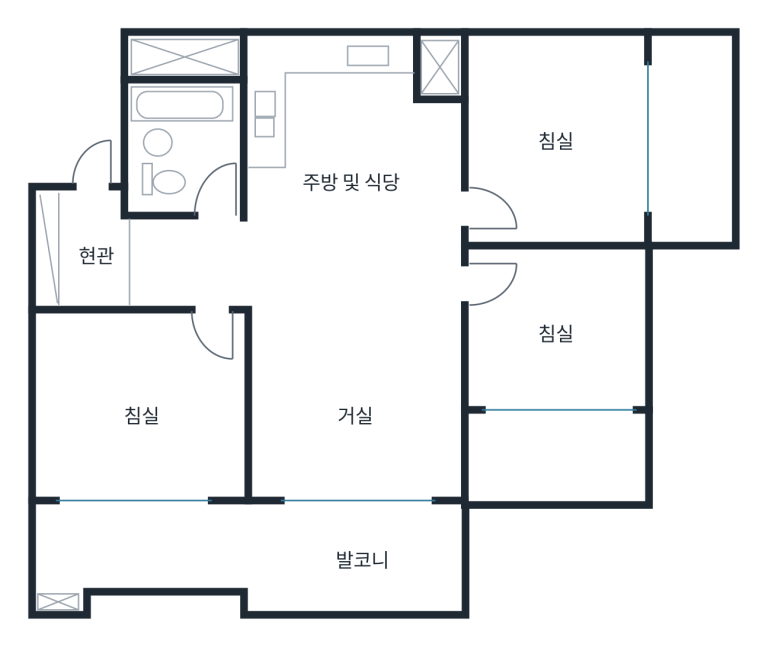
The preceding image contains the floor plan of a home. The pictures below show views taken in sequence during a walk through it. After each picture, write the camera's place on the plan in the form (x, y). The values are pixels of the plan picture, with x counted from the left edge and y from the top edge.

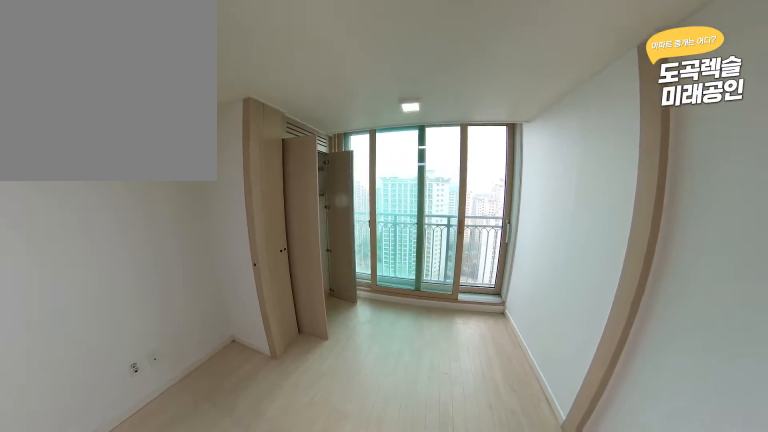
(513, 192)
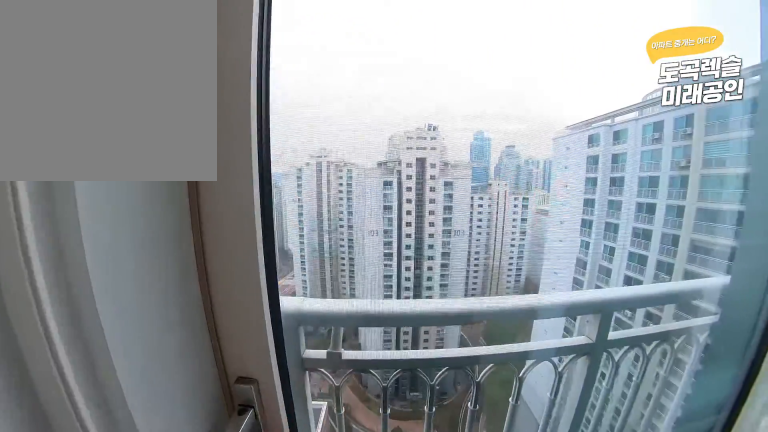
(417, 610)
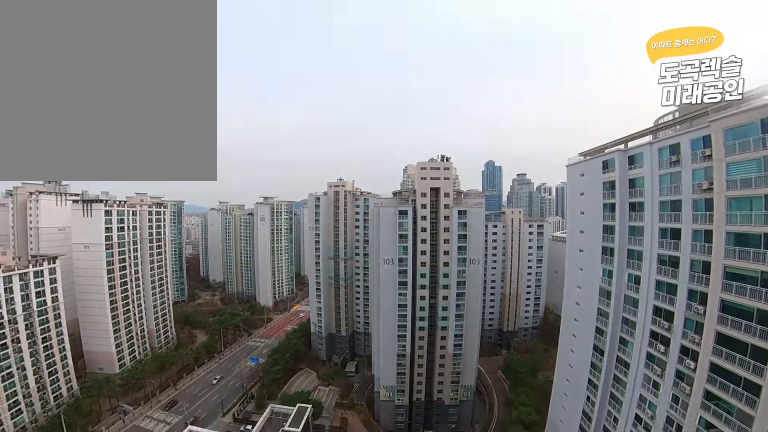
(415, 610)
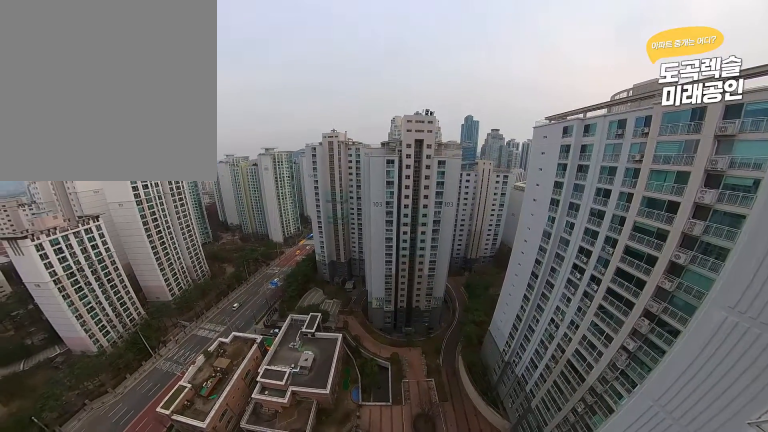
(415, 610)
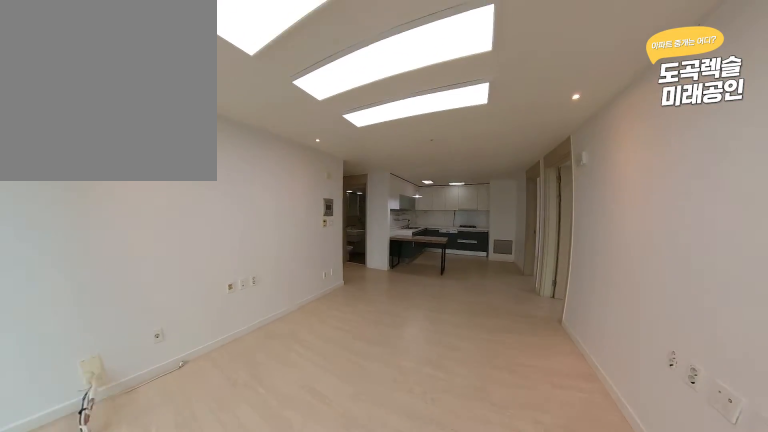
(371, 425)
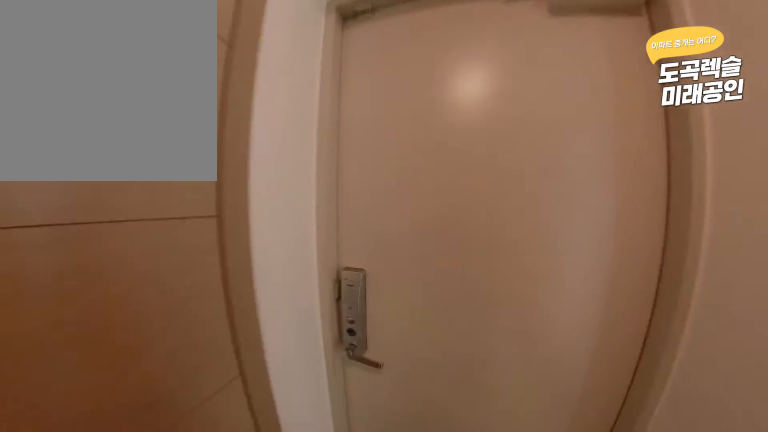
(101, 231)
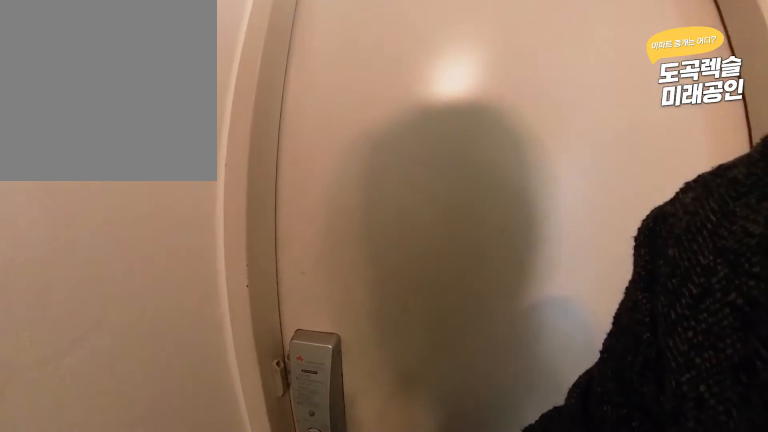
(97, 230)
